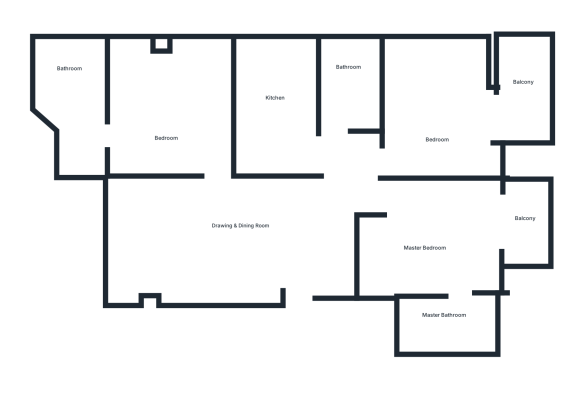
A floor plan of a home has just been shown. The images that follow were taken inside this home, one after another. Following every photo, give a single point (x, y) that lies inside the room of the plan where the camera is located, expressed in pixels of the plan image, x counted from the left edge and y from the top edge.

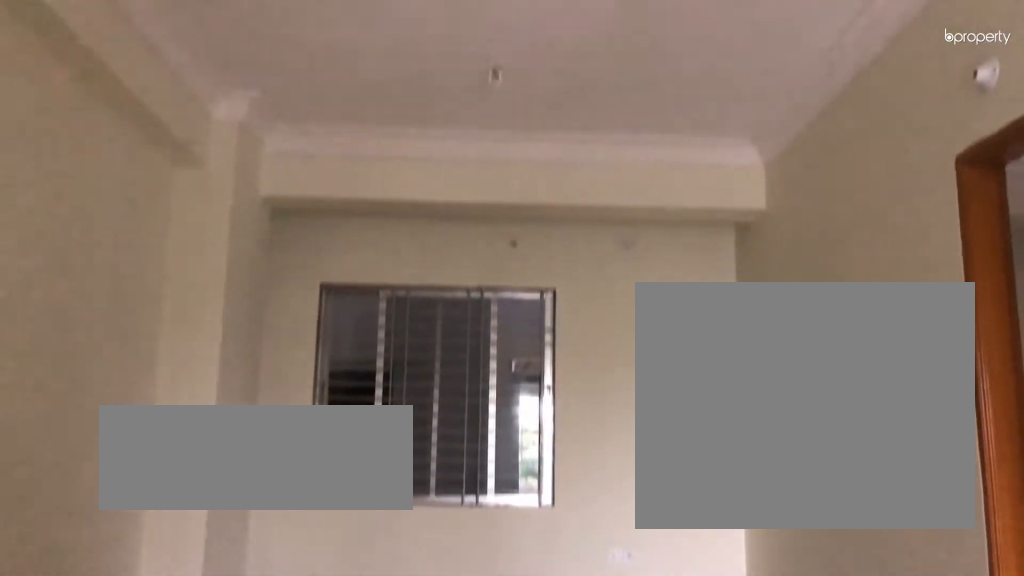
(236, 226)
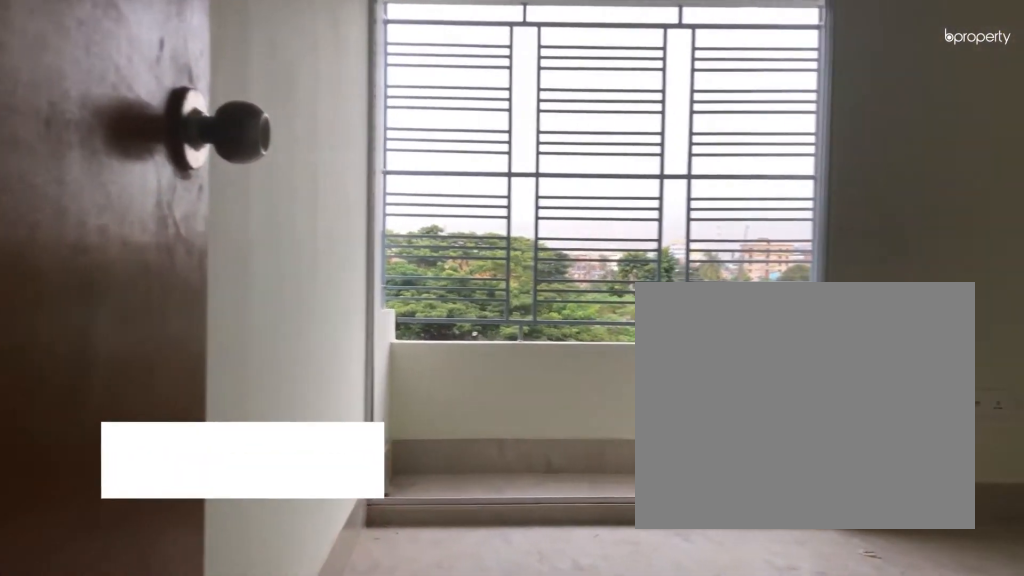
(428, 233)
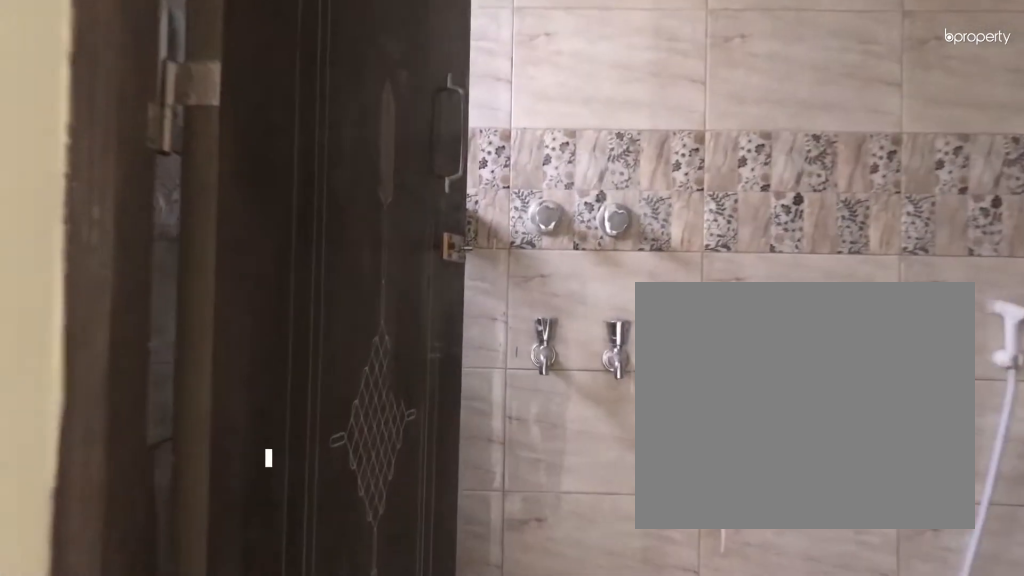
(448, 323)
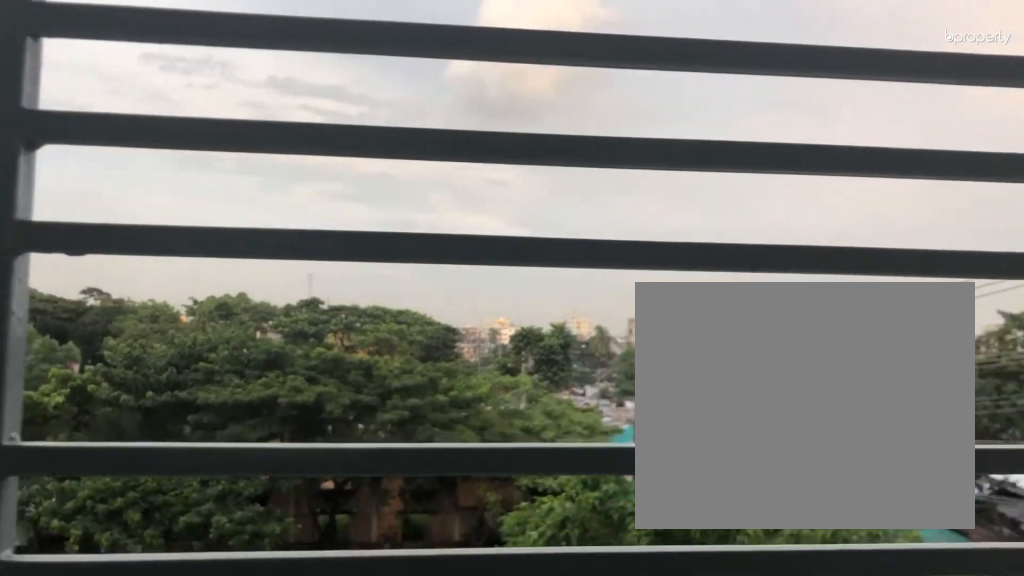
(528, 221)
